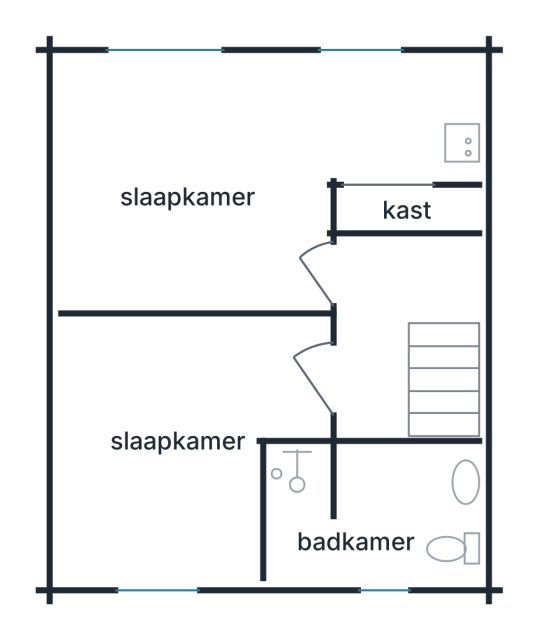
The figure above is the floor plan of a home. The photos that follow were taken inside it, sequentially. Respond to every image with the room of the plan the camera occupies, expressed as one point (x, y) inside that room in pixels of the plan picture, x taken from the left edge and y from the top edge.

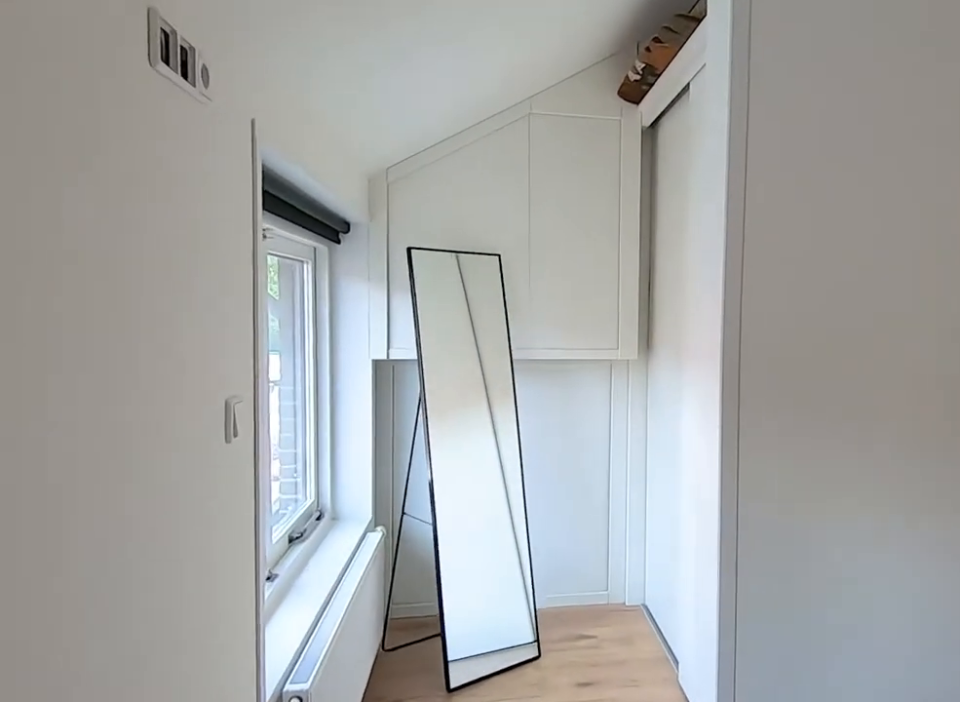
(236, 173)
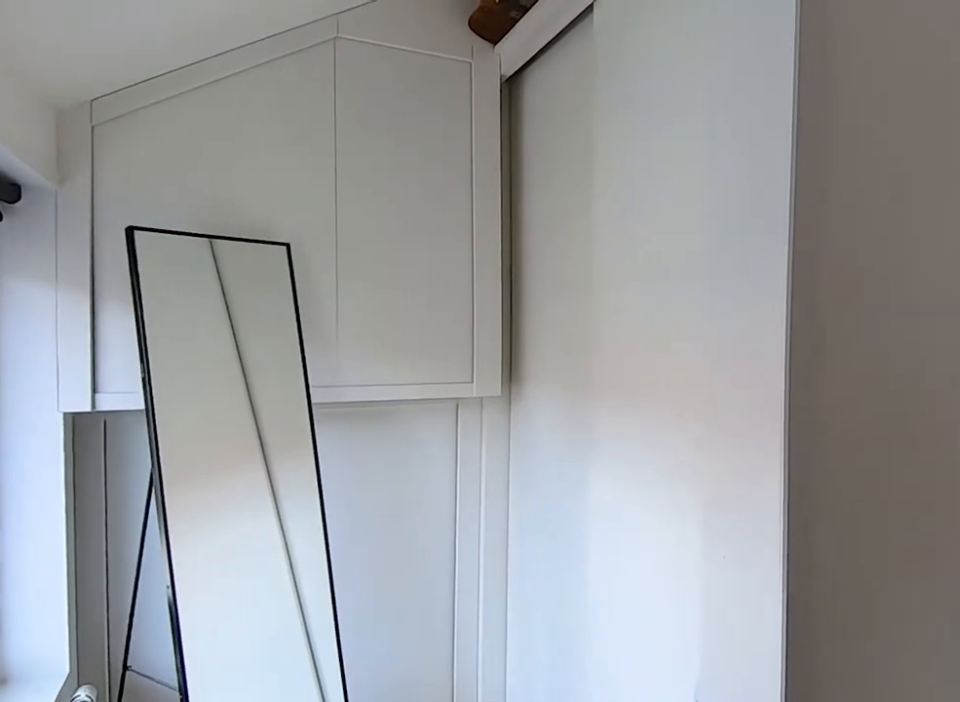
(236, 173)
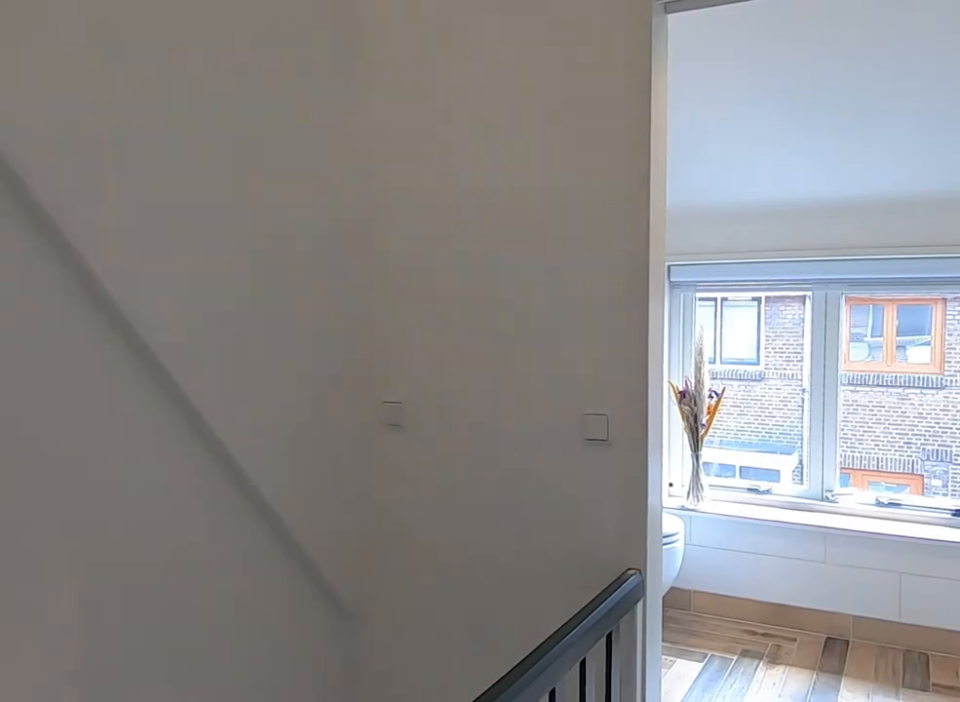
(393, 321)
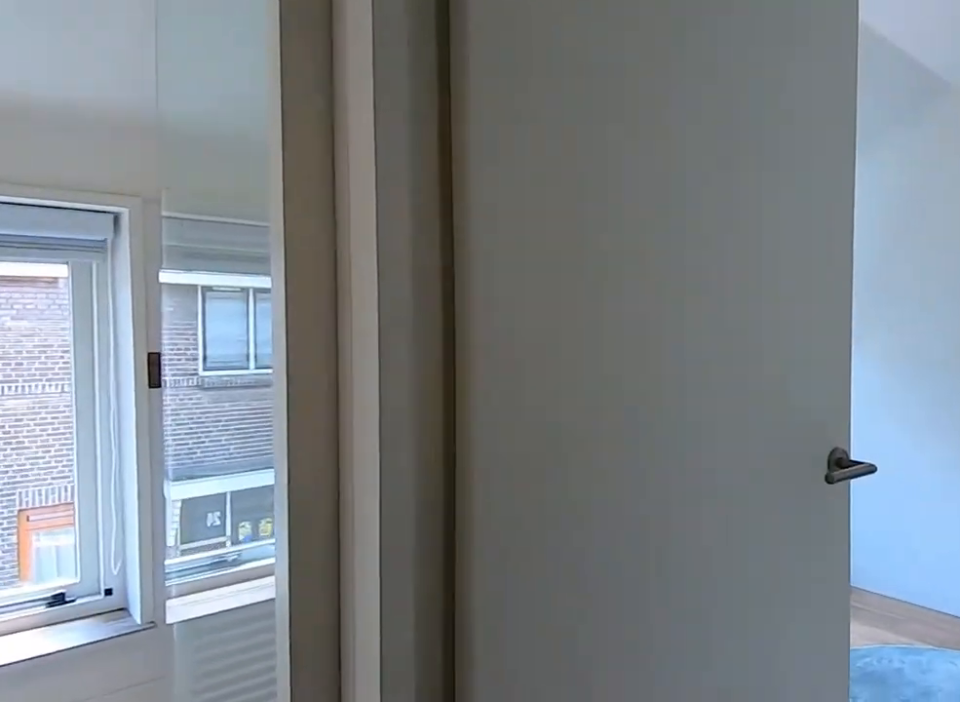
(393, 321)
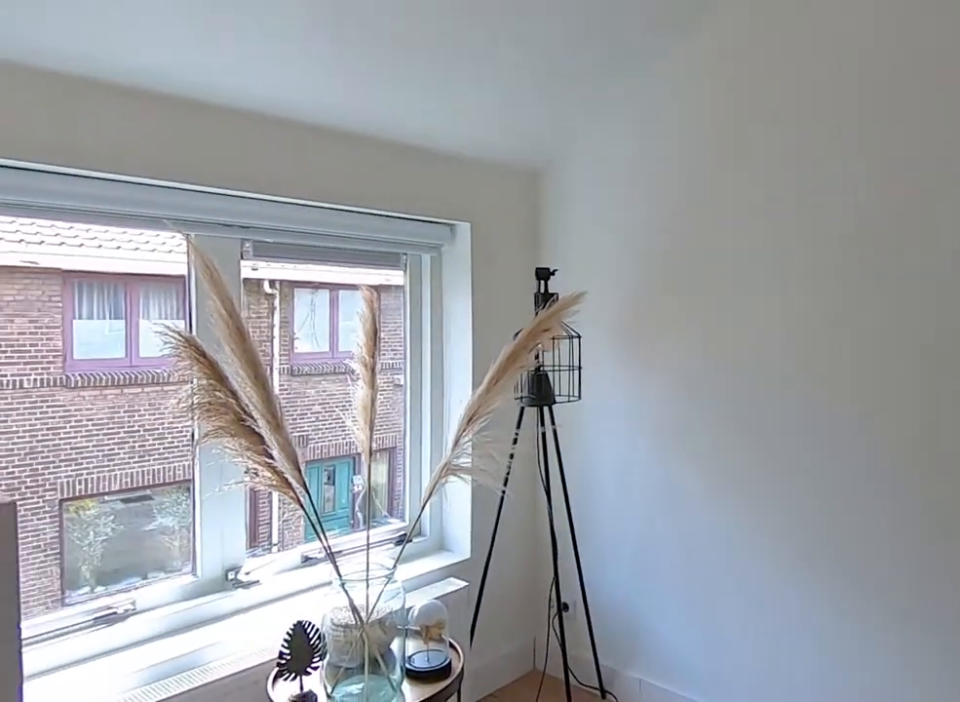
(64, 396)
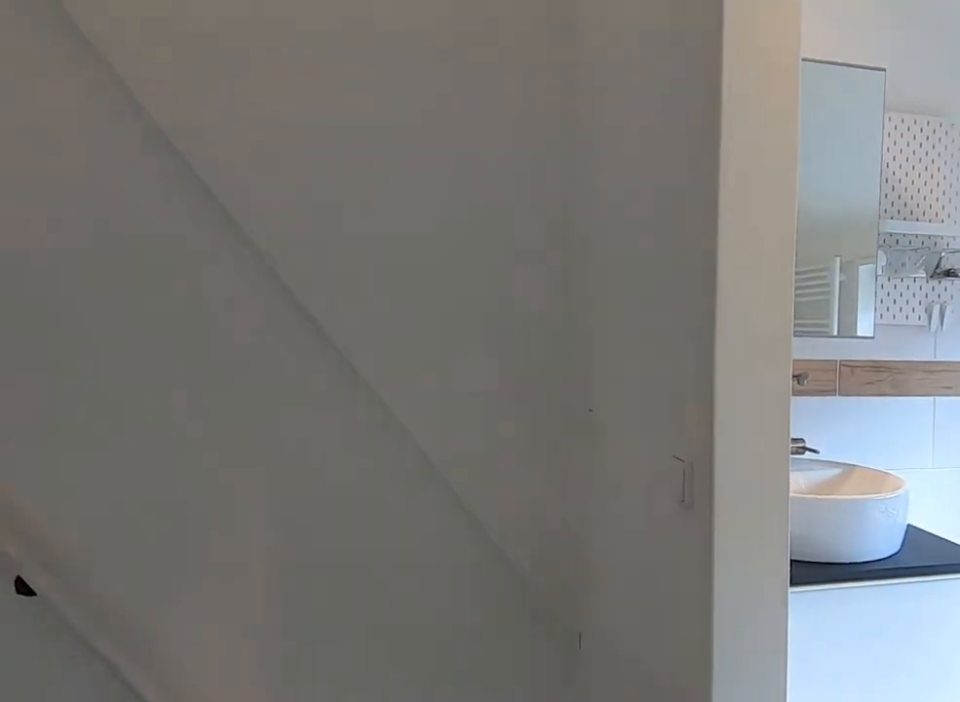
(393, 321)
